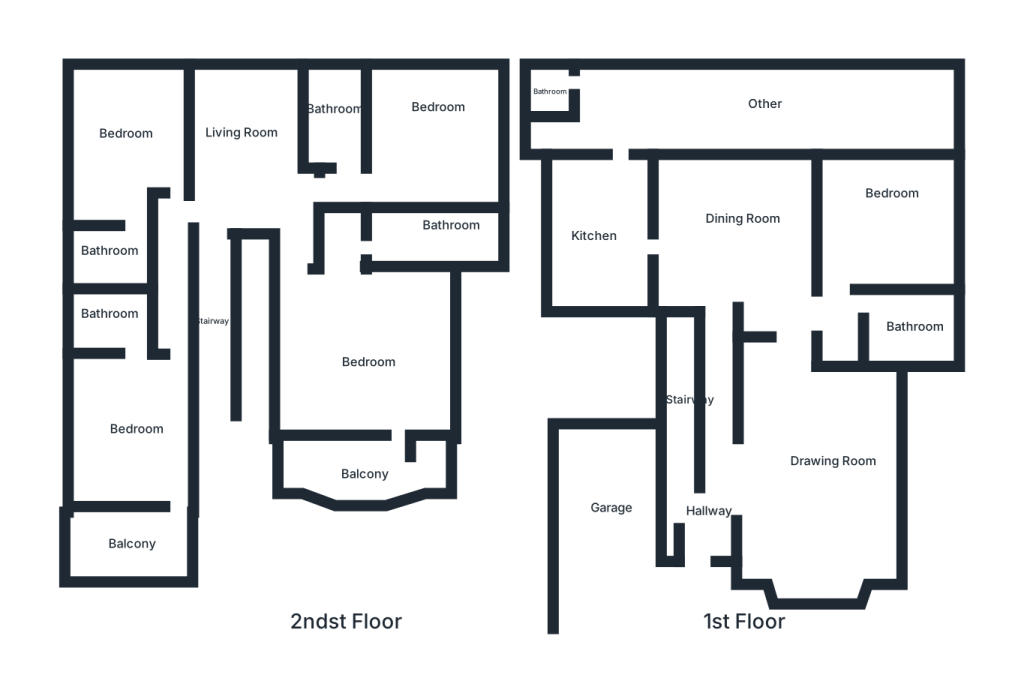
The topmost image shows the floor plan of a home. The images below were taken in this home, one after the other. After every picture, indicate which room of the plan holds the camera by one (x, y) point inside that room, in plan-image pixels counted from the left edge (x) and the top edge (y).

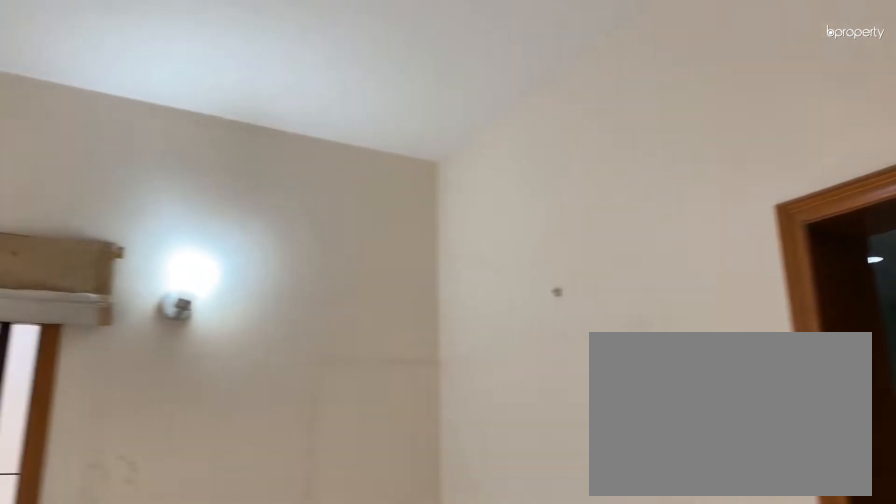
(129, 436)
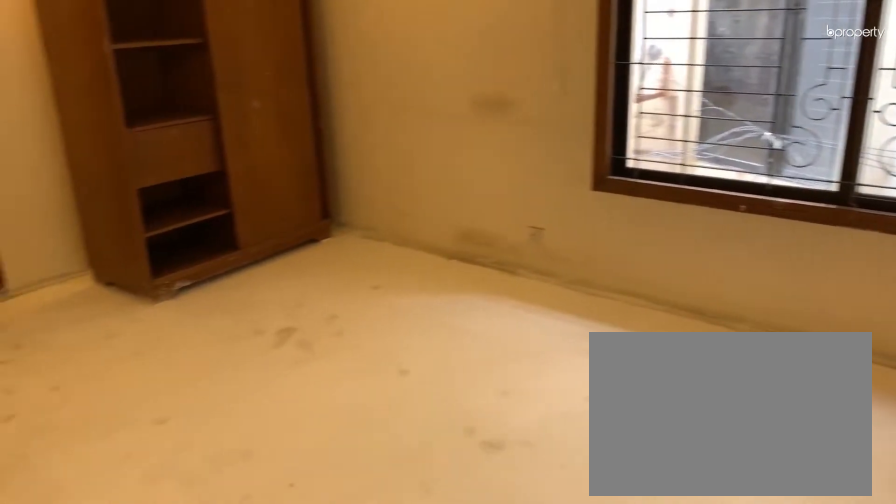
(124, 135)
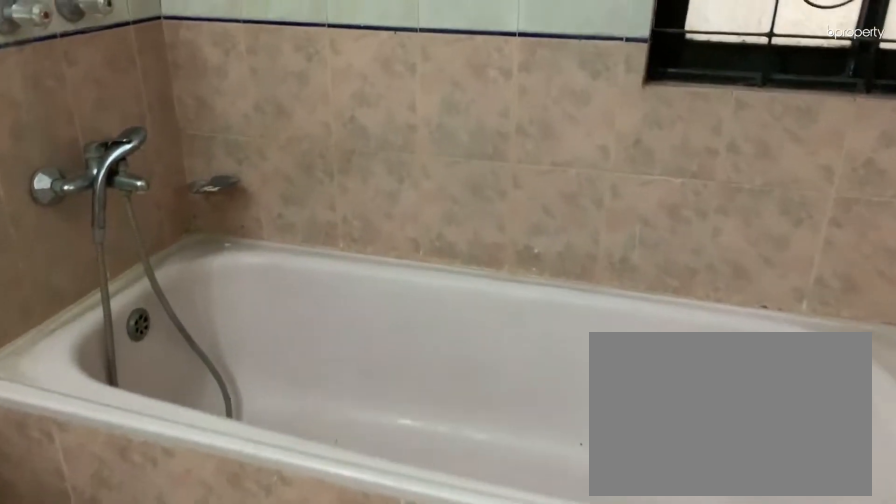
(102, 265)
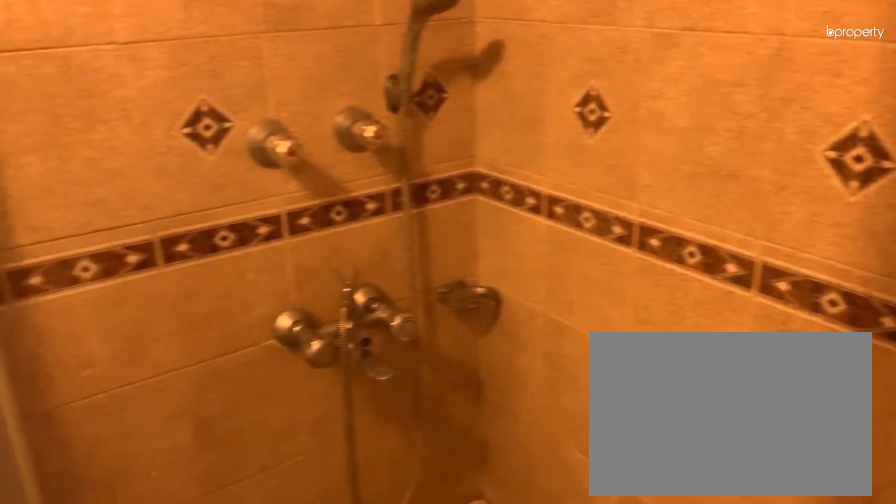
(338, 114)
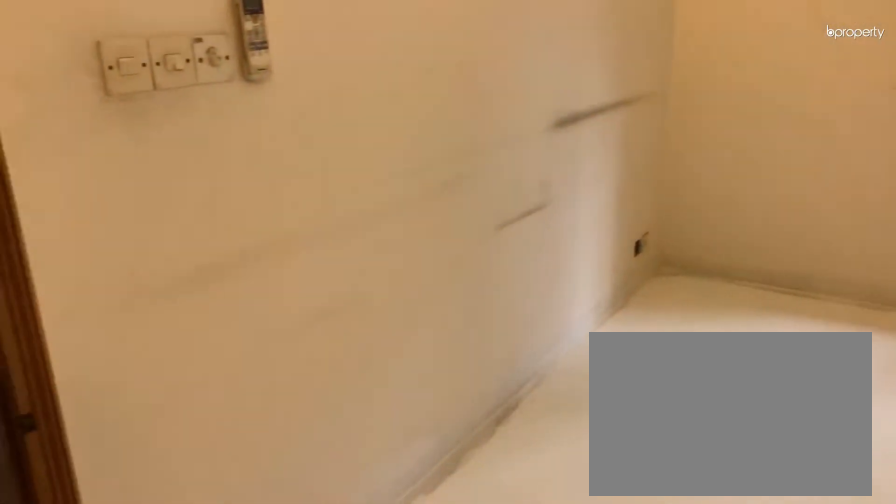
(437, 122)
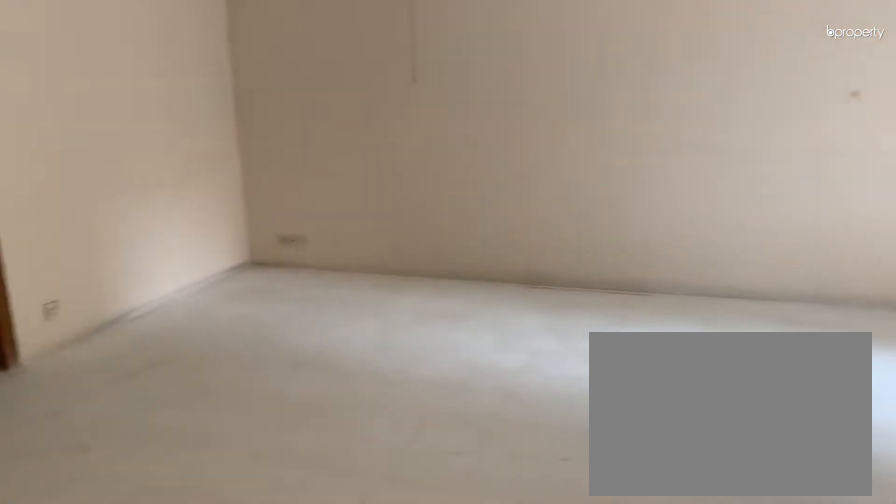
(354, 365)
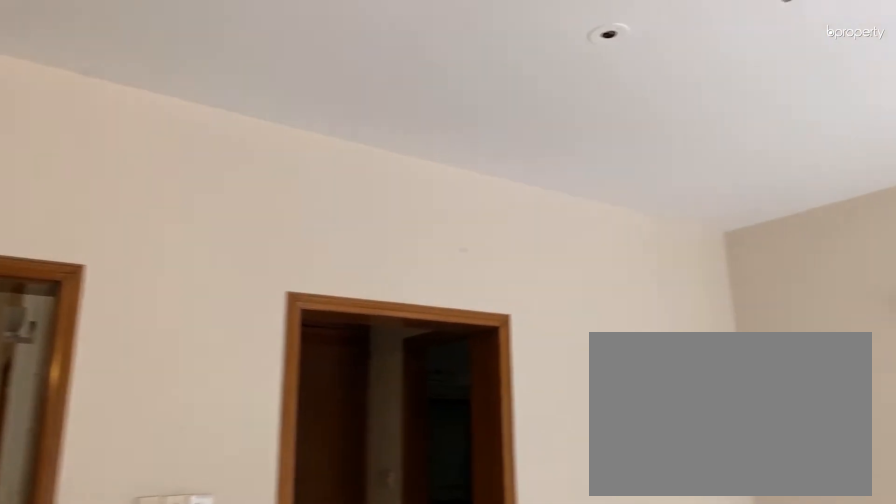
(356, 366)
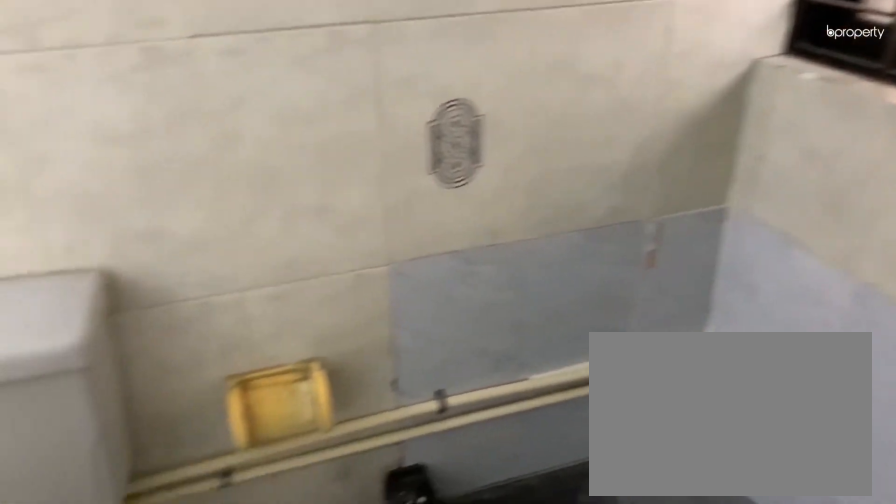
(451, 237)
